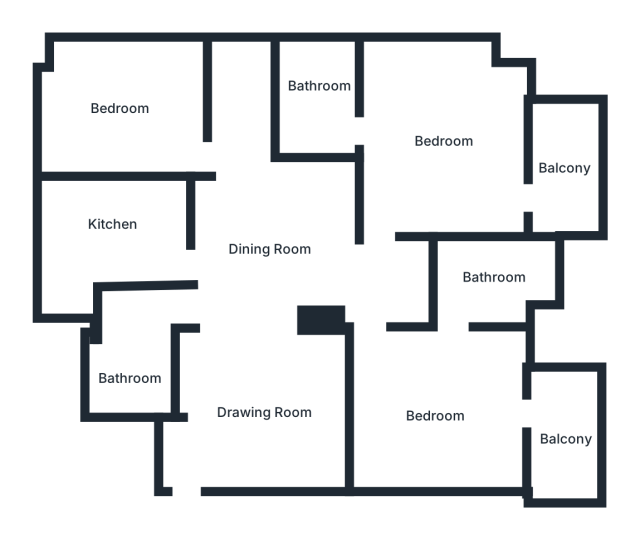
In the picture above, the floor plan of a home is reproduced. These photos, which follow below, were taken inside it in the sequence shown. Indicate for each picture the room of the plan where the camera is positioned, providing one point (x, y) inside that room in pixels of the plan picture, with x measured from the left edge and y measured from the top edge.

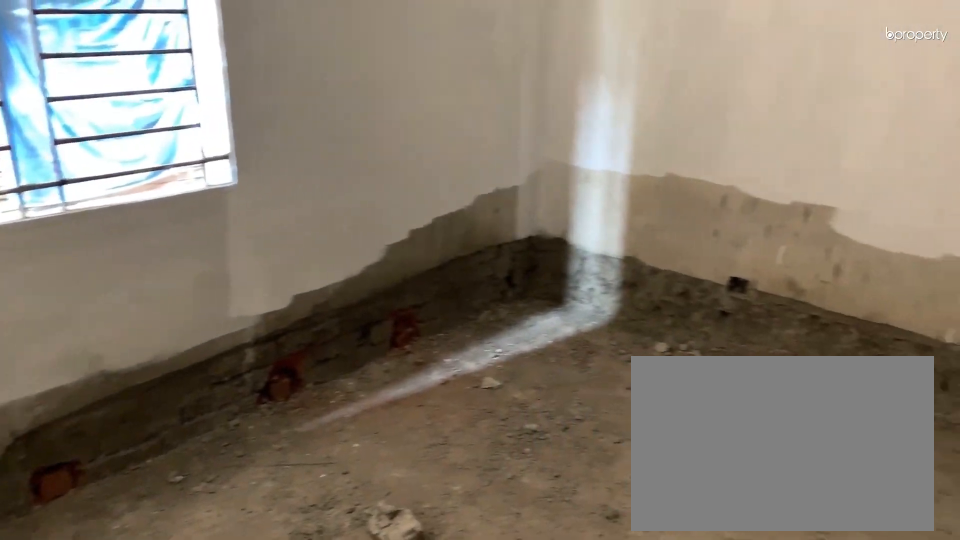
(120, 110)
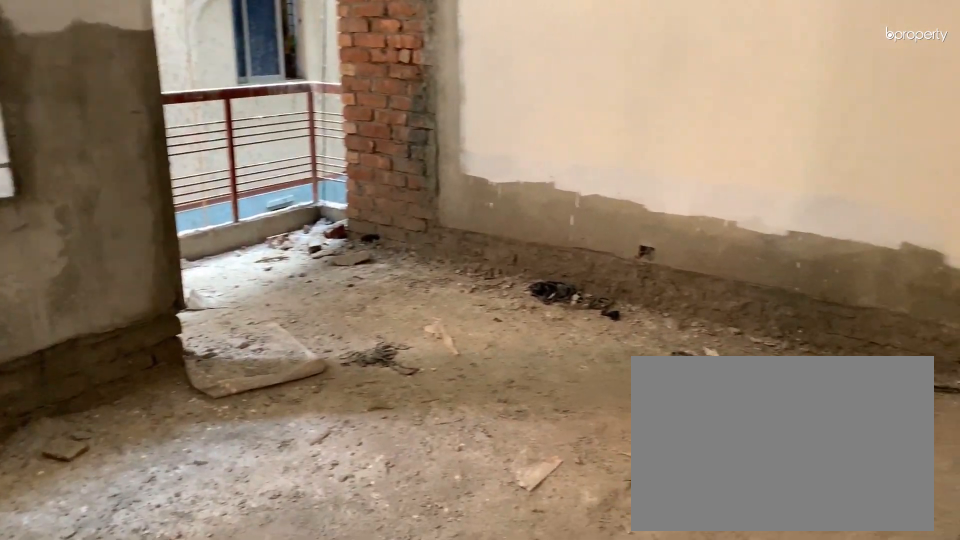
(436, 133)
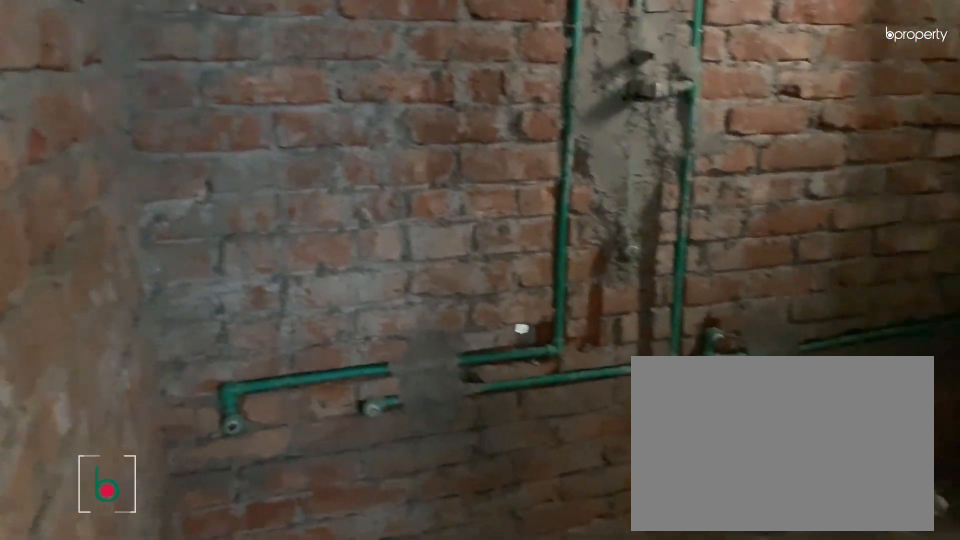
(316, 102)
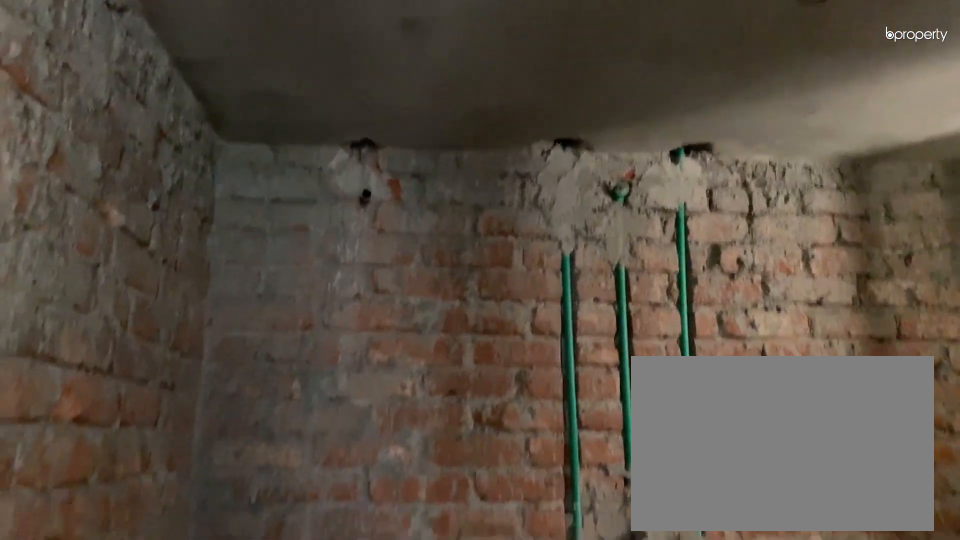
(316, 102)
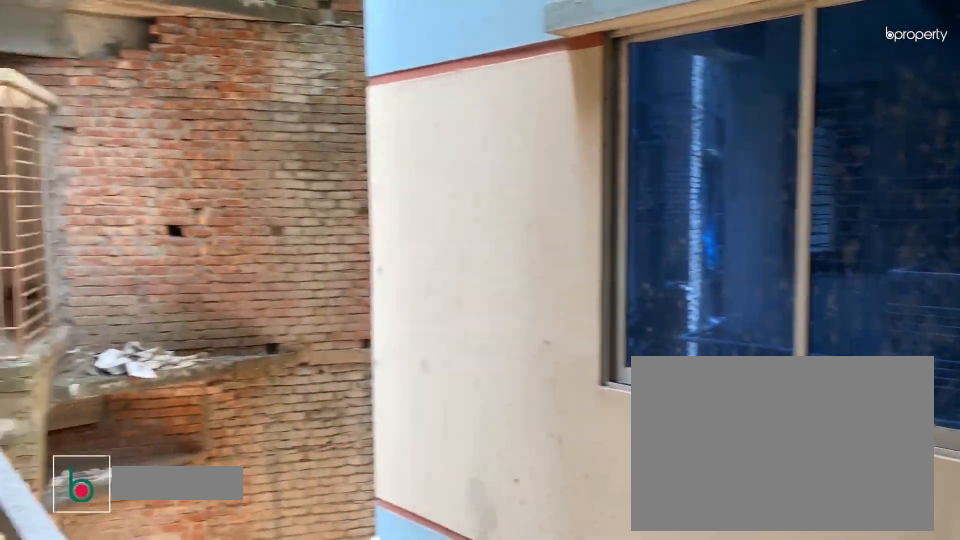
(569, 159)
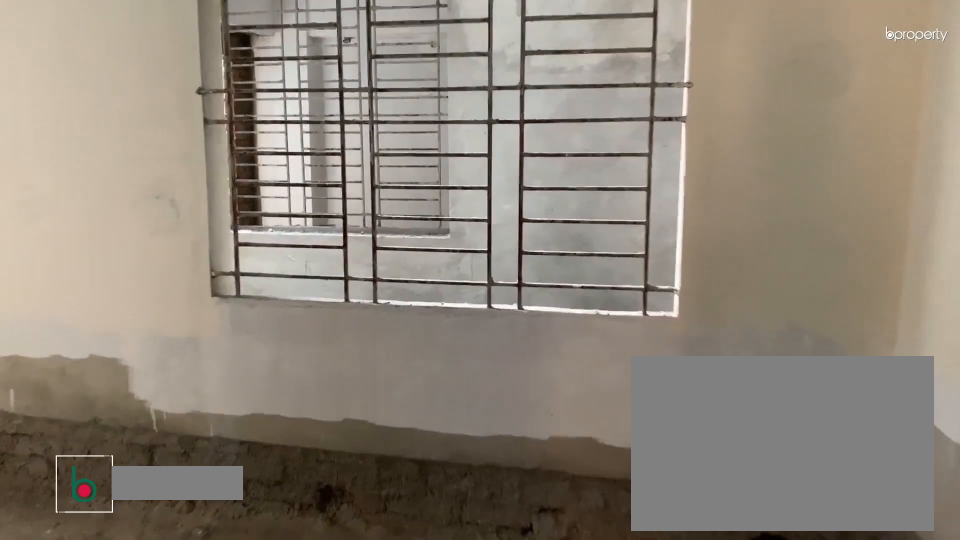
(445, 409)
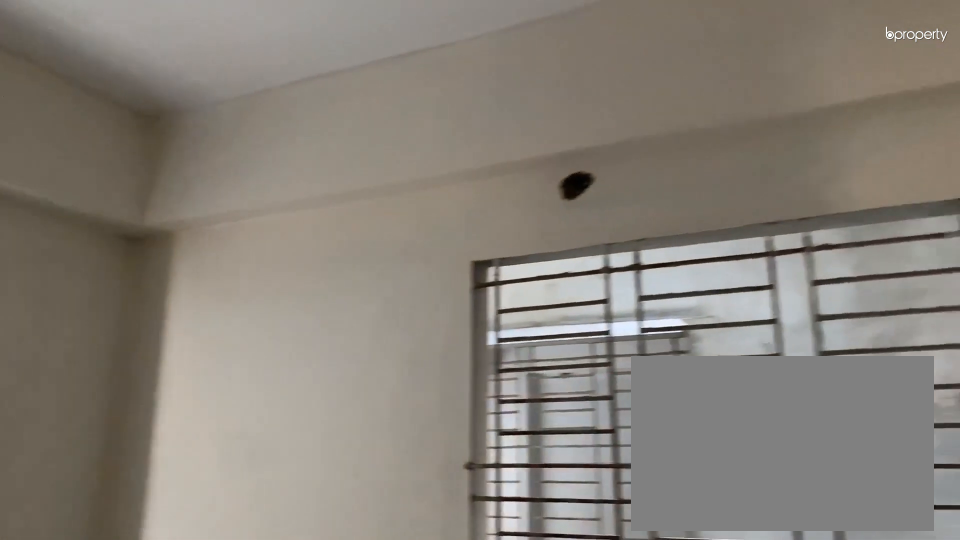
(445, 409)
